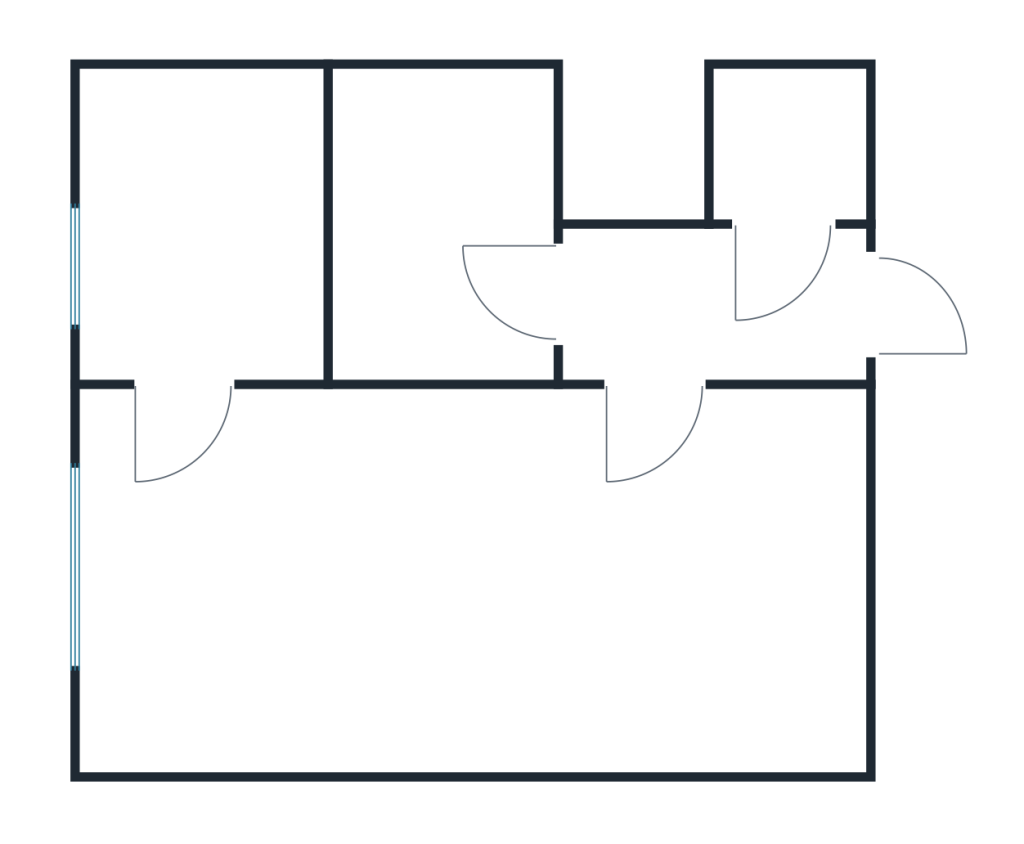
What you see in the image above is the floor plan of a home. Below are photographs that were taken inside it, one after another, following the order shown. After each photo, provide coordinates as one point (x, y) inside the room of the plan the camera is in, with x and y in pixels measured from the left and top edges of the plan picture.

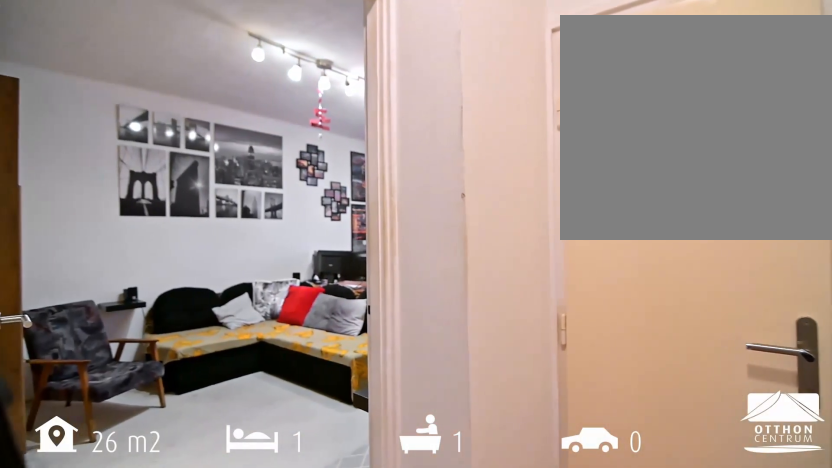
(707, 307)
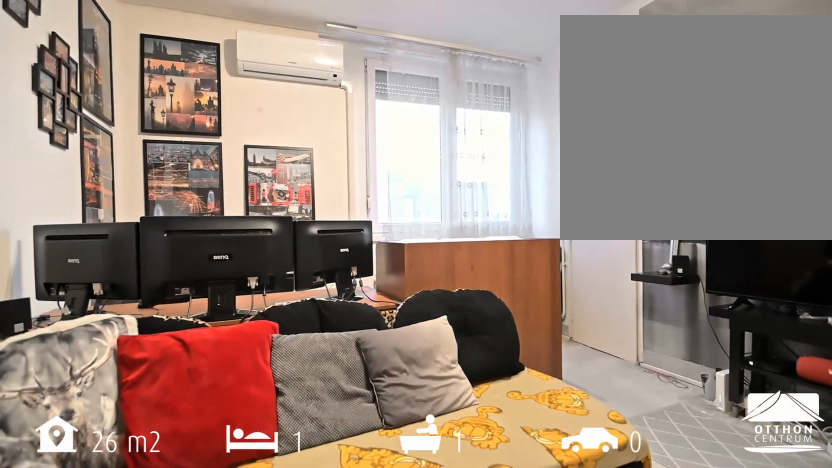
(468, 586)
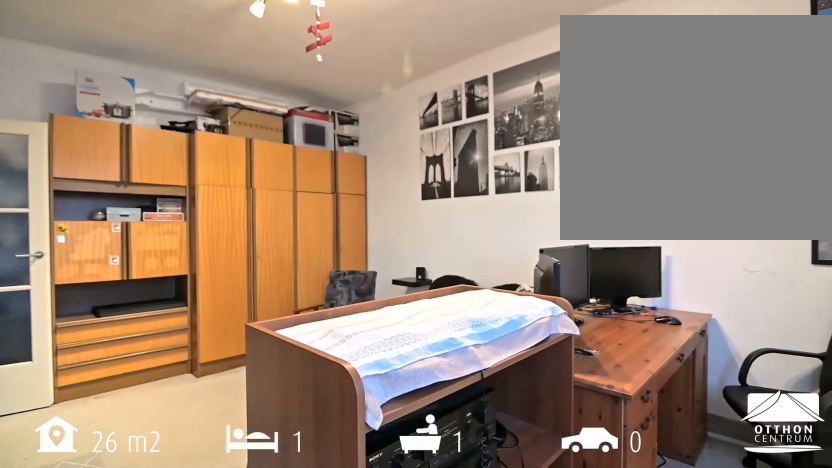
(467, 586)
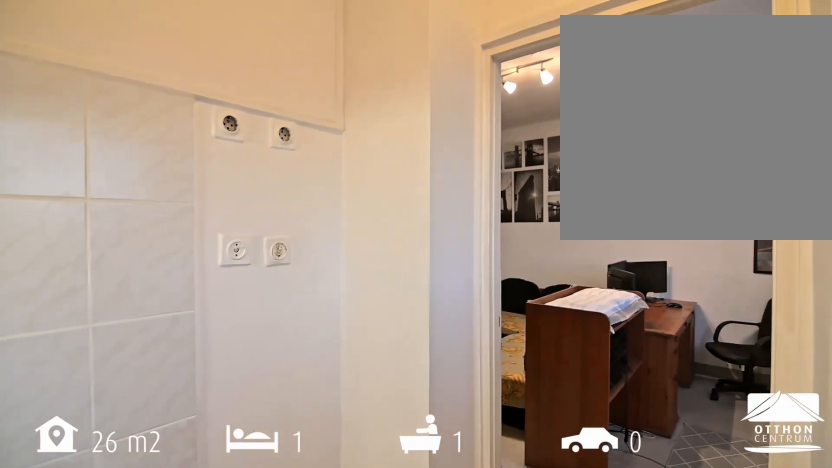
(202, 229)
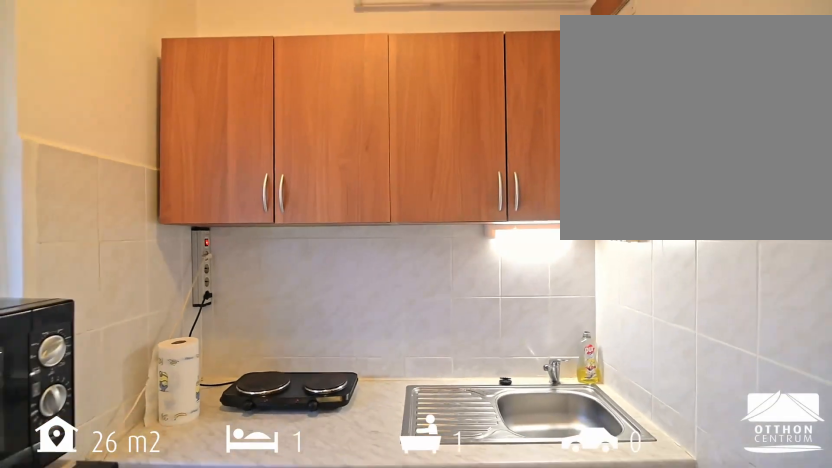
(202, 229)
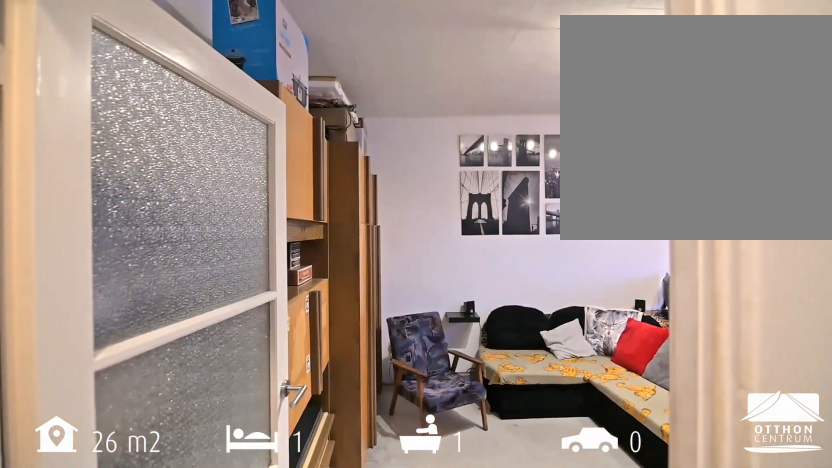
(649, 381)
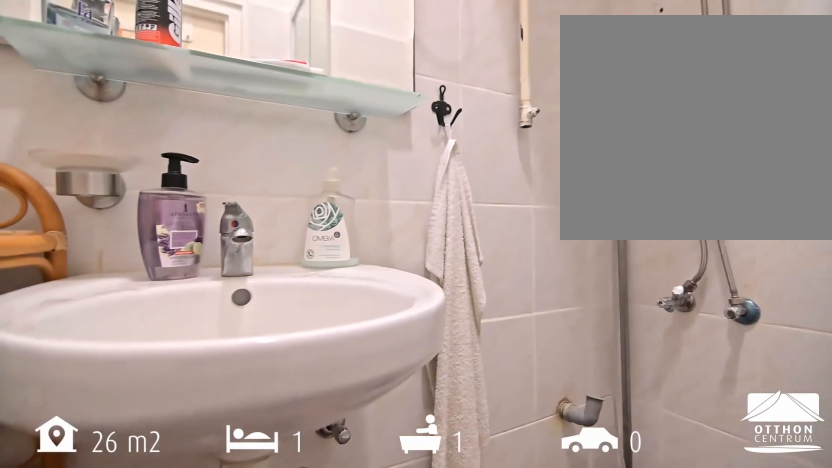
(441, 237)
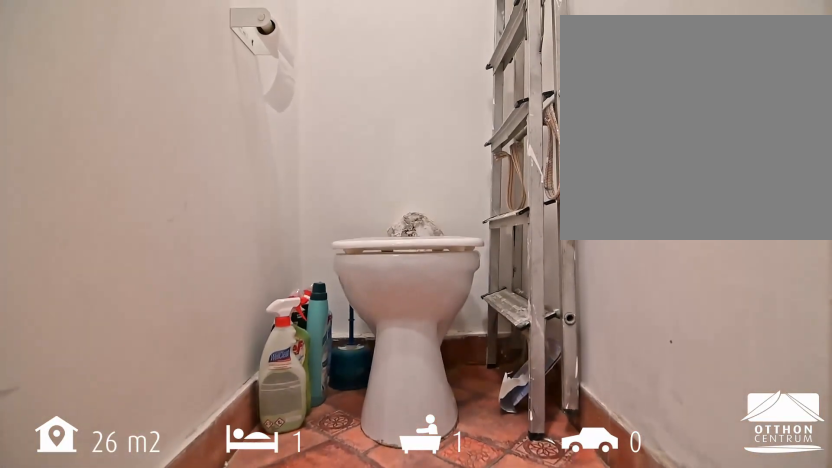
(790, 147)
